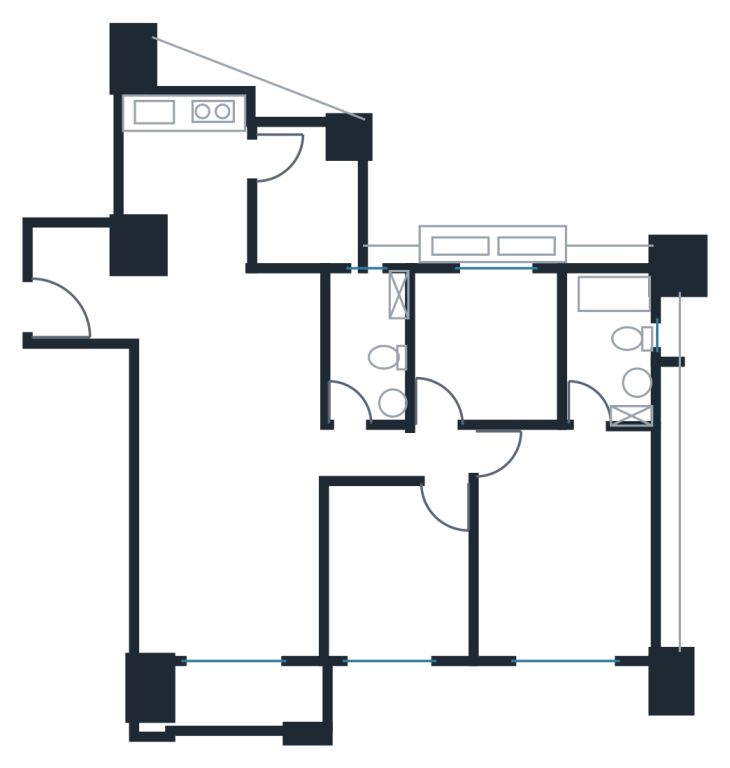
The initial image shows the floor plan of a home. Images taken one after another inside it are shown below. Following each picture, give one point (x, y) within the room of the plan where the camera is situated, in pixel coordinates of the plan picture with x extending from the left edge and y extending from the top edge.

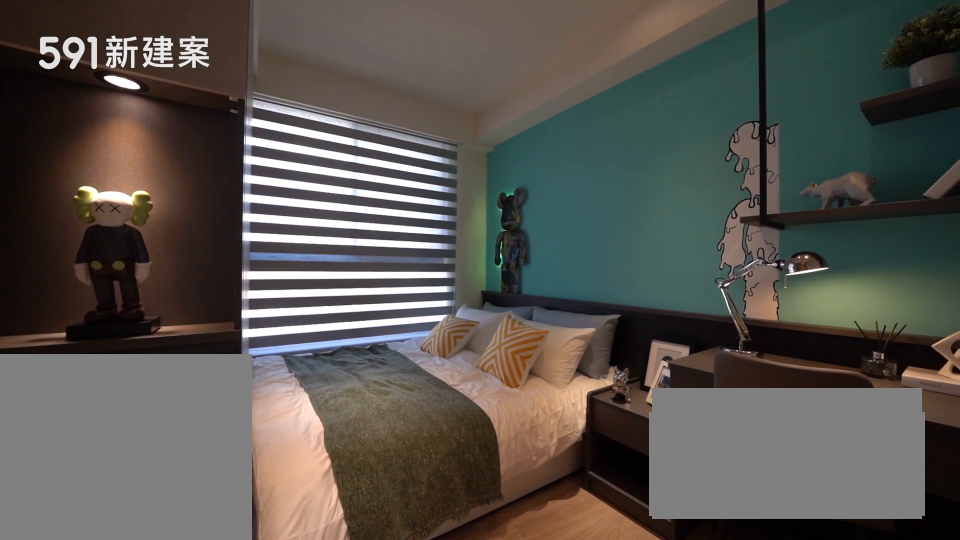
(394, 575)
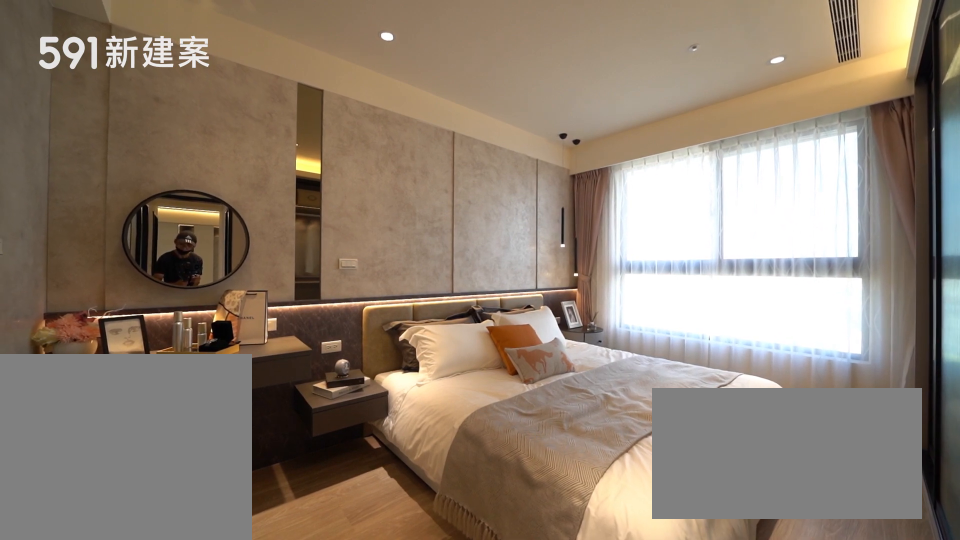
(565, 548)
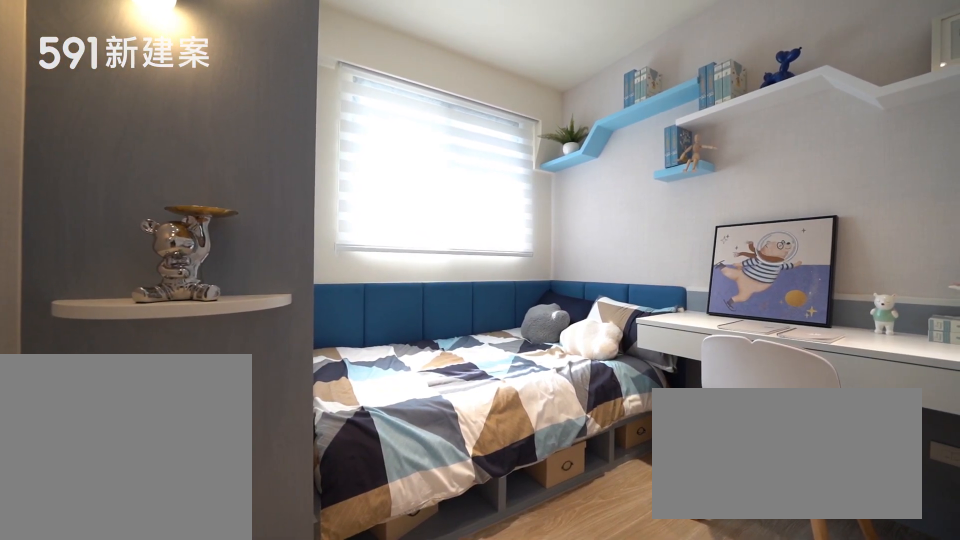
(490, 345)
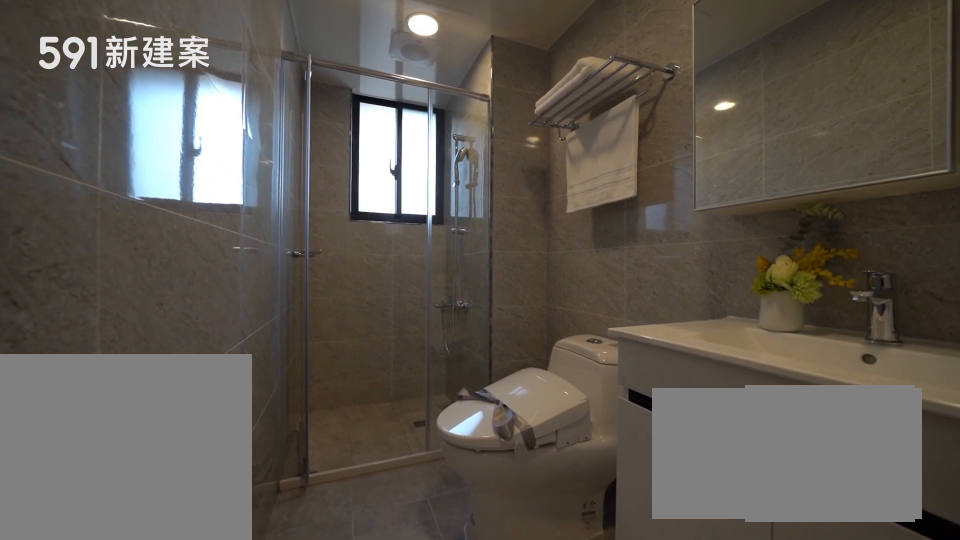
(368, 348)
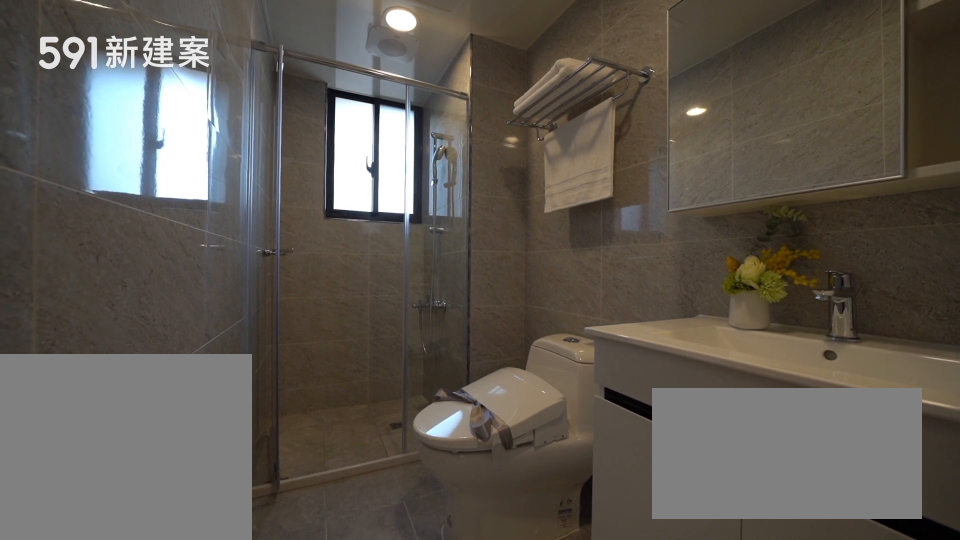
(368, 348)
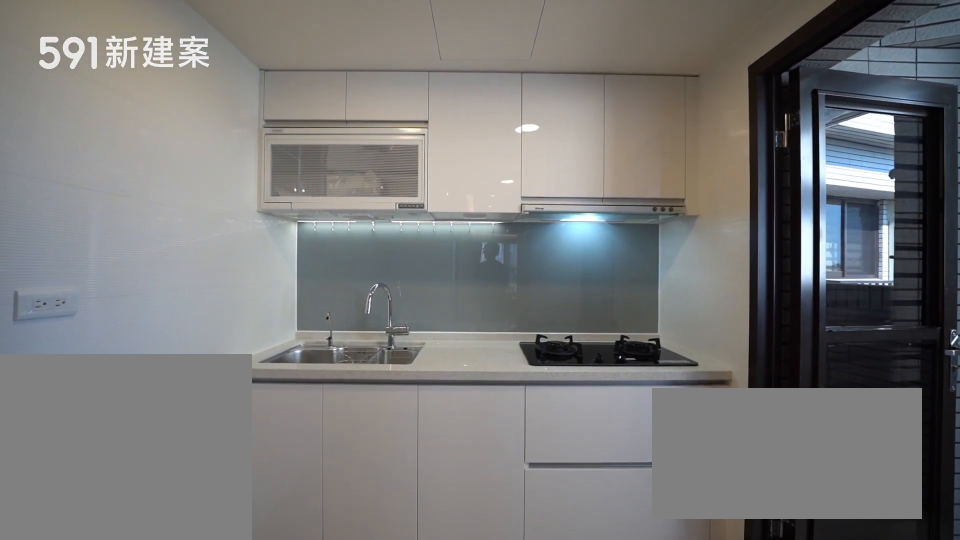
(186, 167)
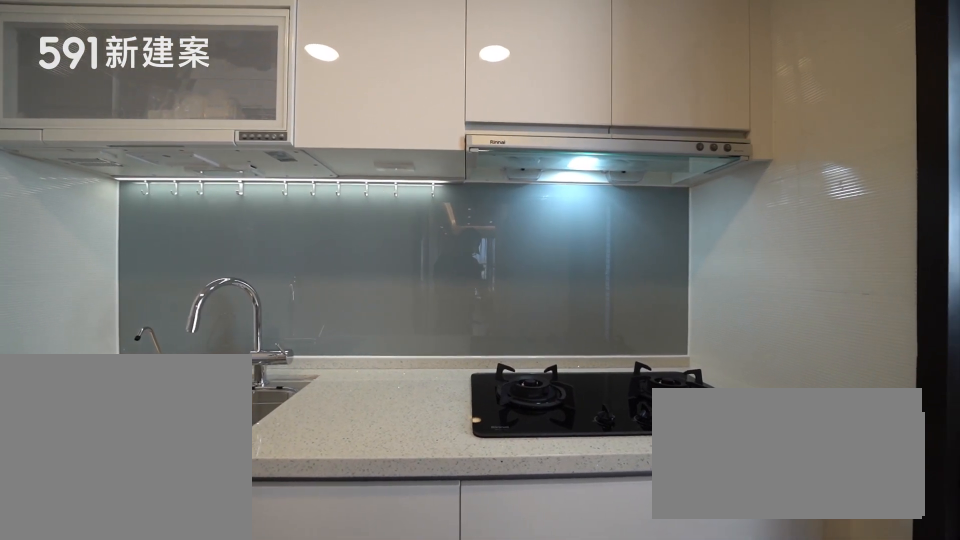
(186, 167)
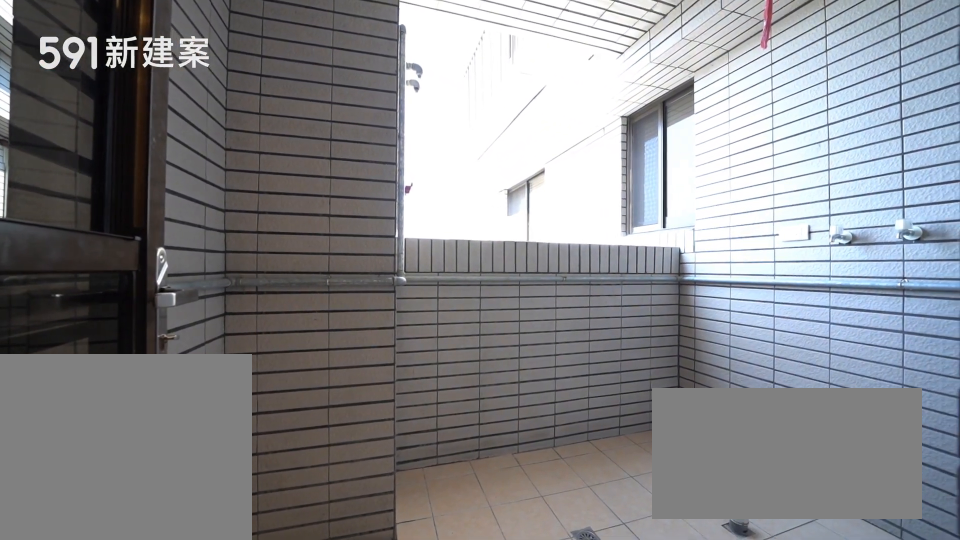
(309, 199)
